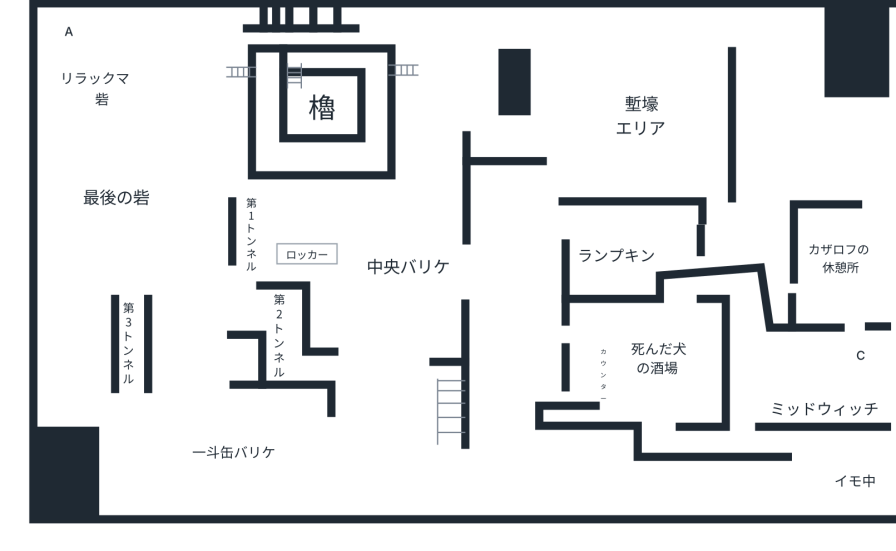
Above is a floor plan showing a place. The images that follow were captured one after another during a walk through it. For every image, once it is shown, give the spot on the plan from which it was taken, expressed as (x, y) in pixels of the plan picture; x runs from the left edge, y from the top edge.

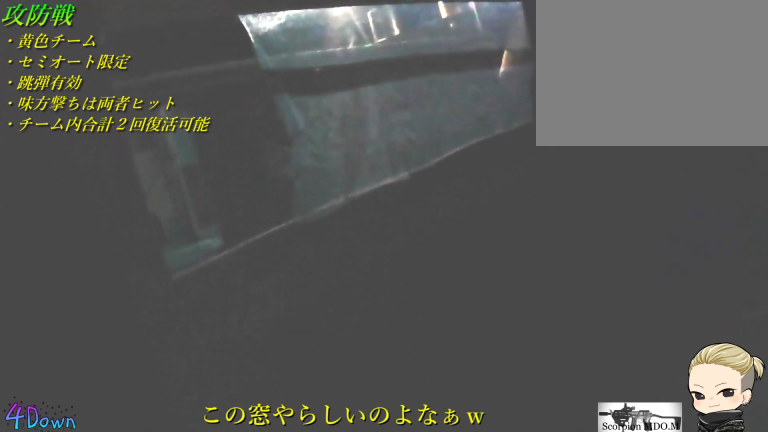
(253, 218)
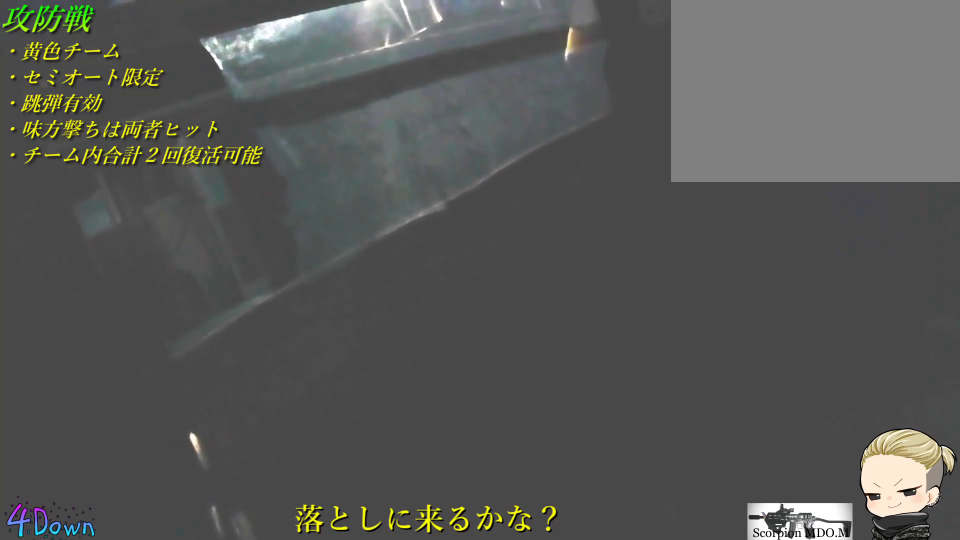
(253, 218)
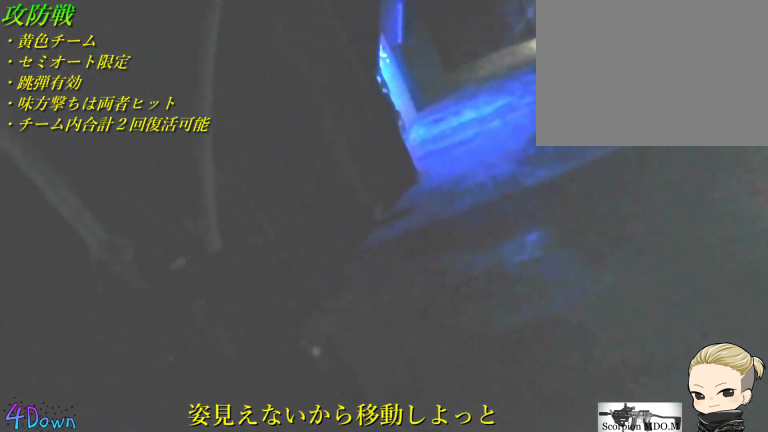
(194, 210)
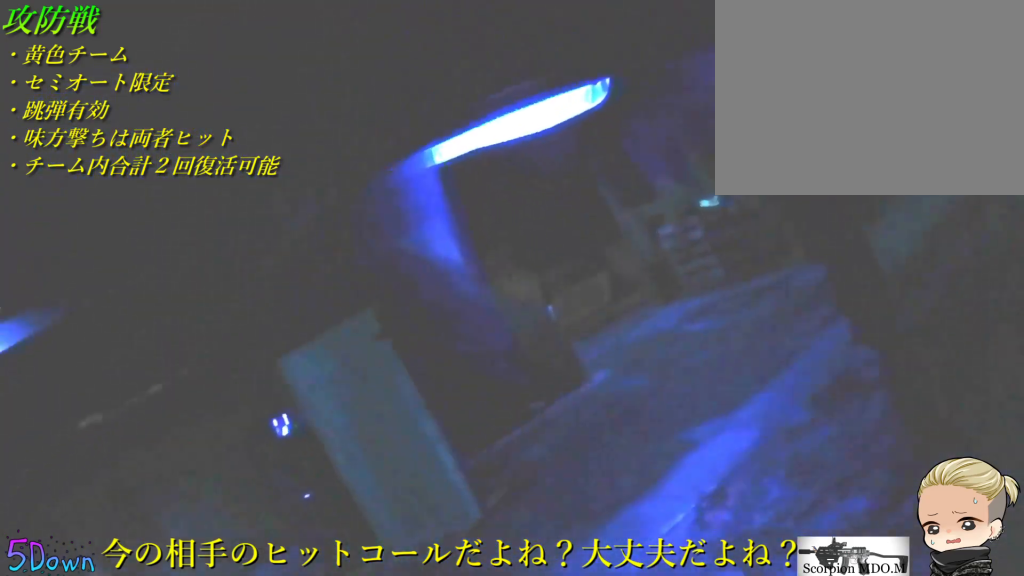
(318, 365)
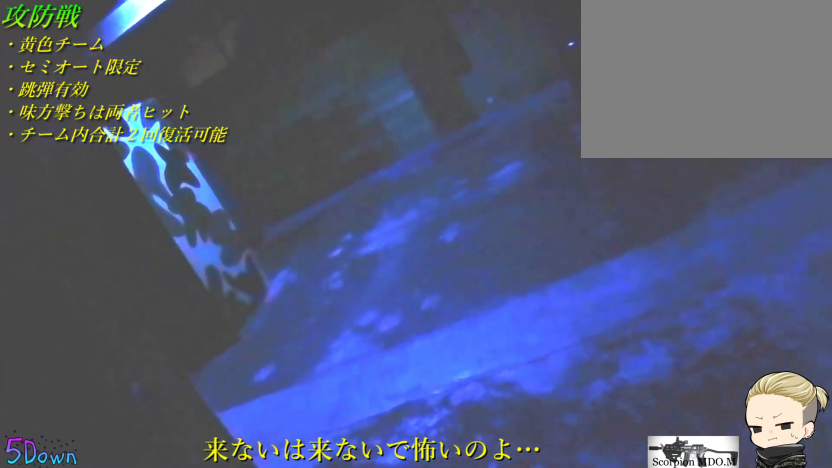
(318, 365)
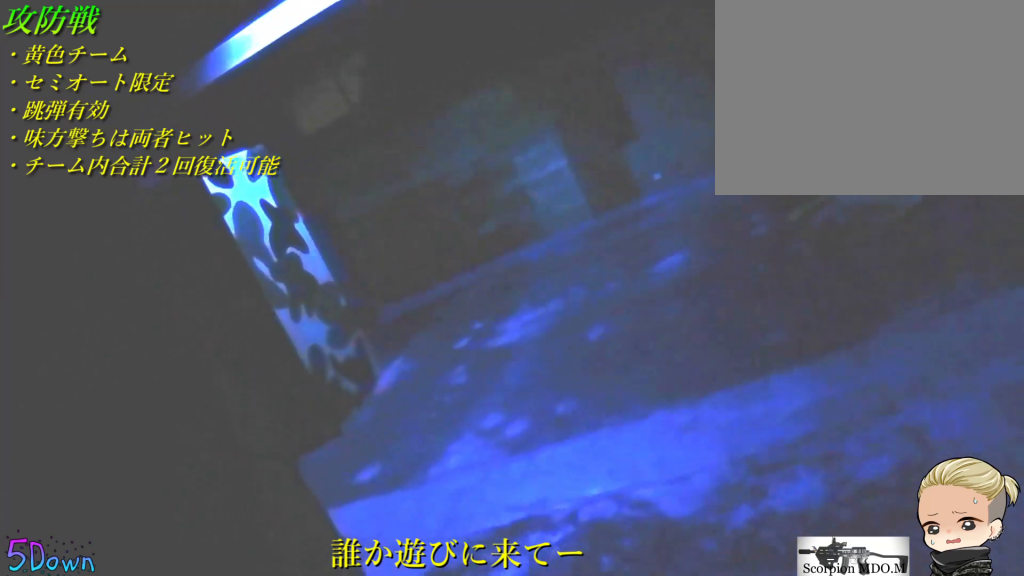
(317, 365)
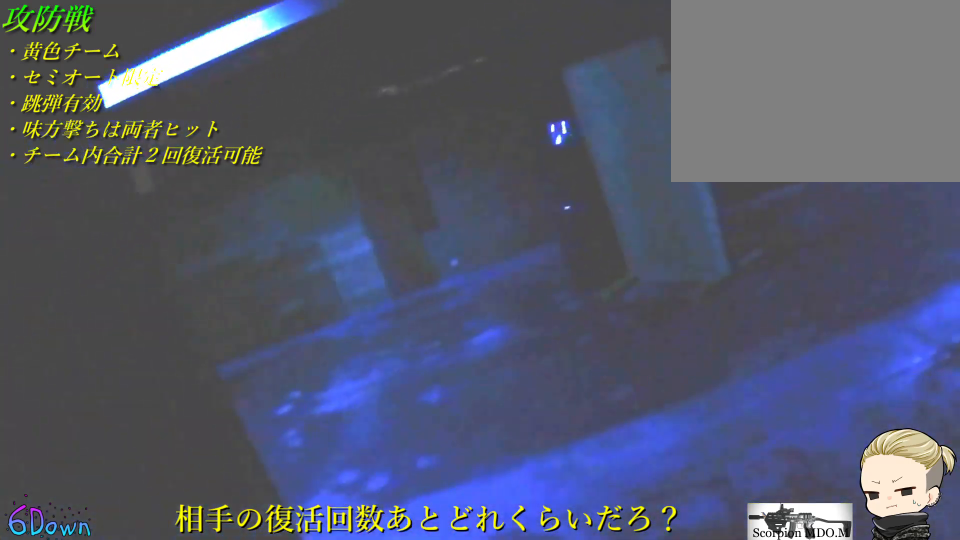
(318, 365)
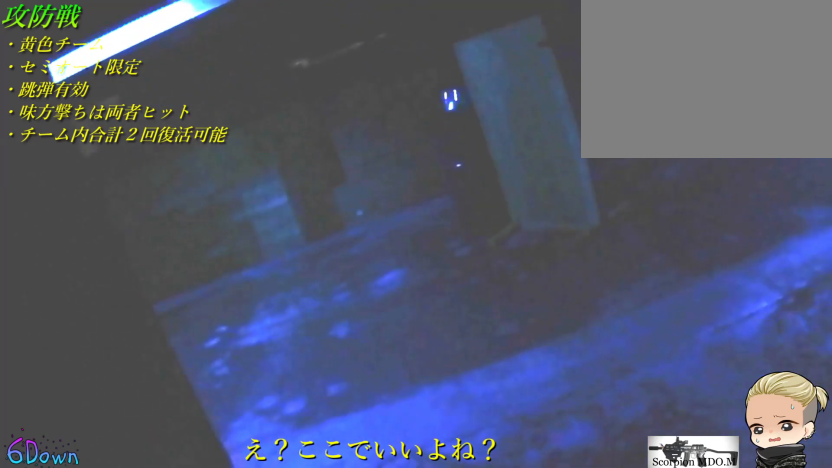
(317, 365)
